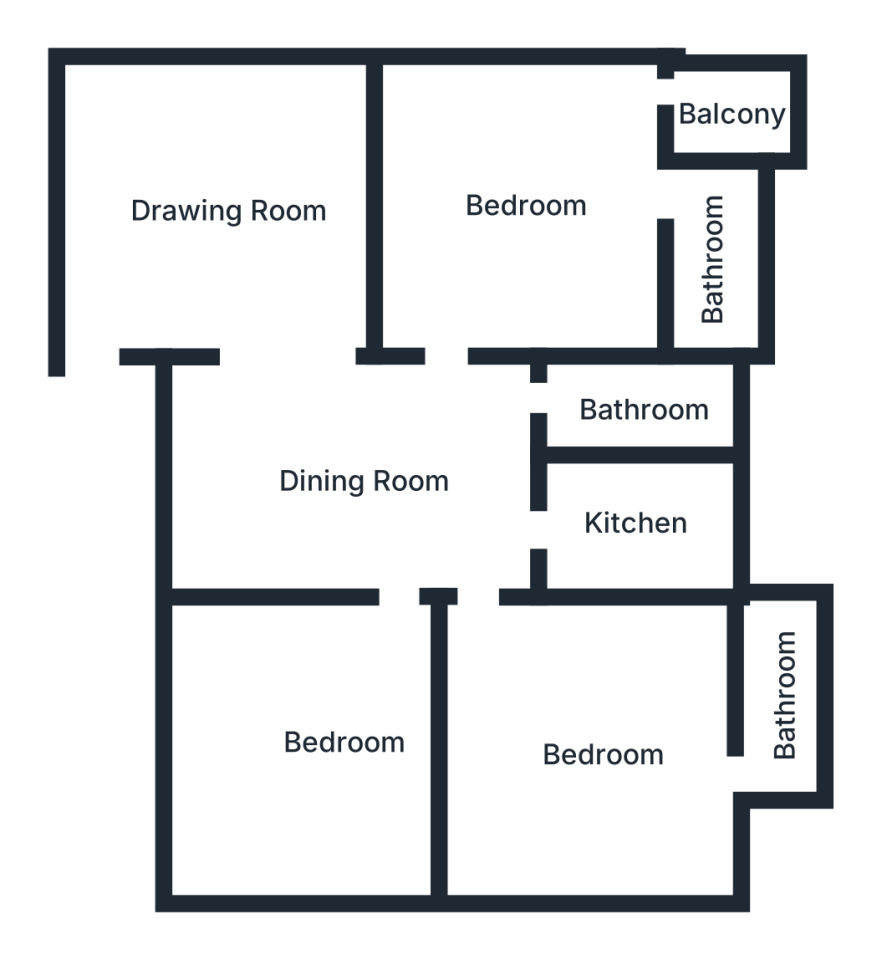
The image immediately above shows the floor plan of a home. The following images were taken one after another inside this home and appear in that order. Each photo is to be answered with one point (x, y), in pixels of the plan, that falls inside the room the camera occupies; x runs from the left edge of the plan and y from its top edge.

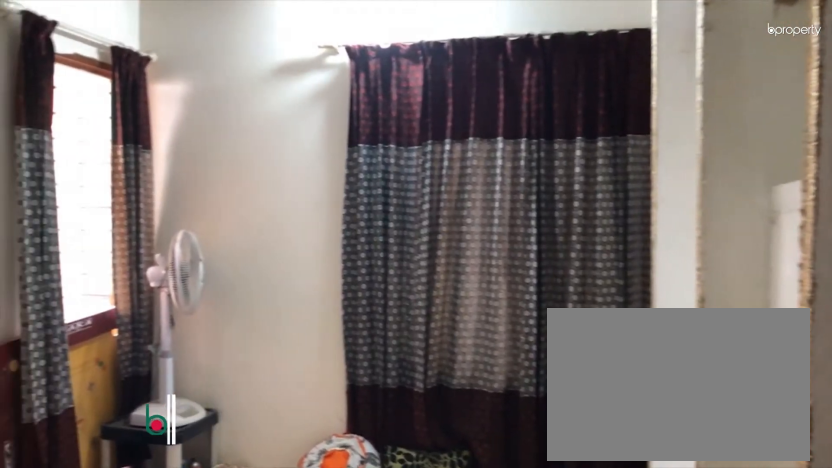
(605, 763)
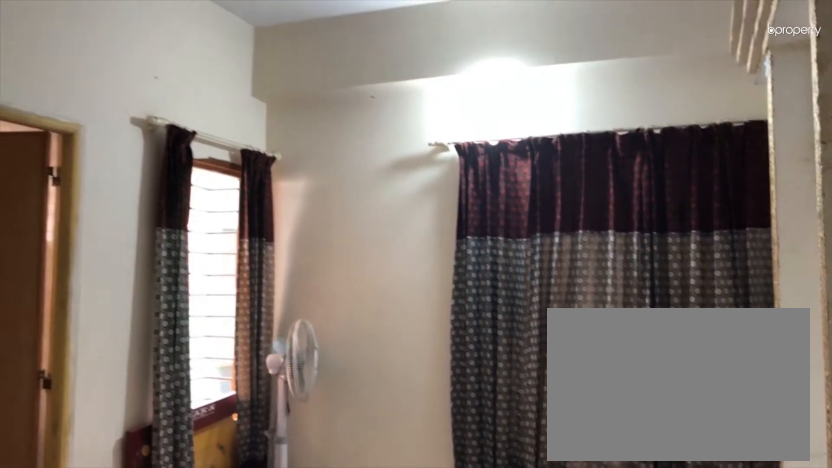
(605, 764)
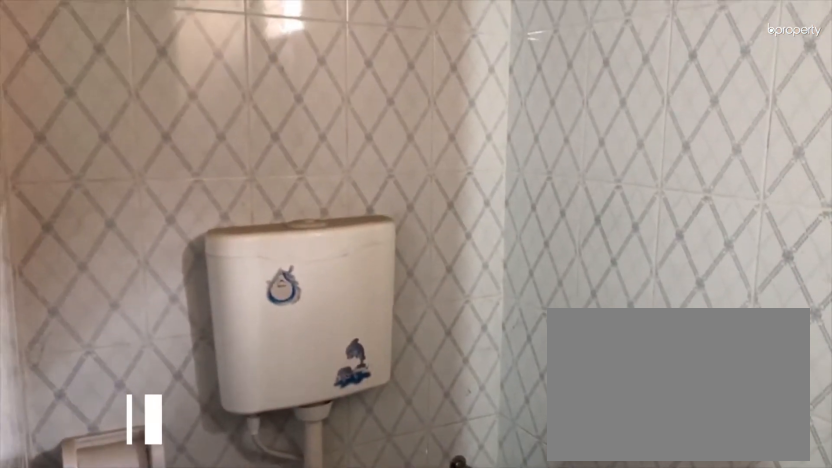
(783, 702)
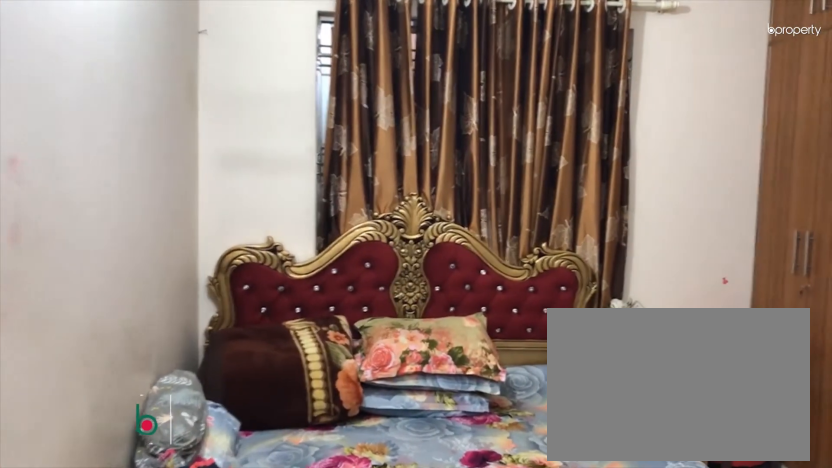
(341, 742)
